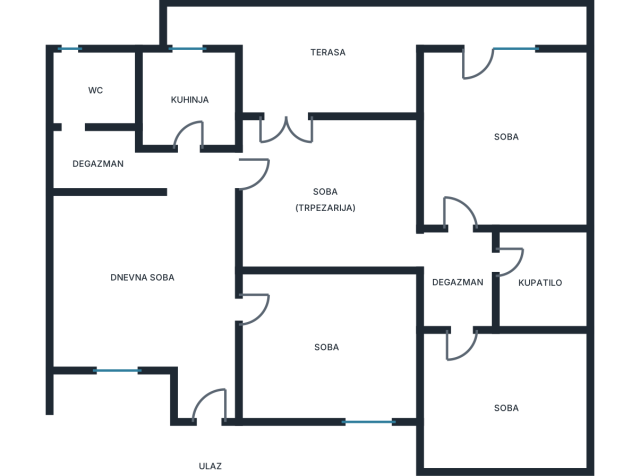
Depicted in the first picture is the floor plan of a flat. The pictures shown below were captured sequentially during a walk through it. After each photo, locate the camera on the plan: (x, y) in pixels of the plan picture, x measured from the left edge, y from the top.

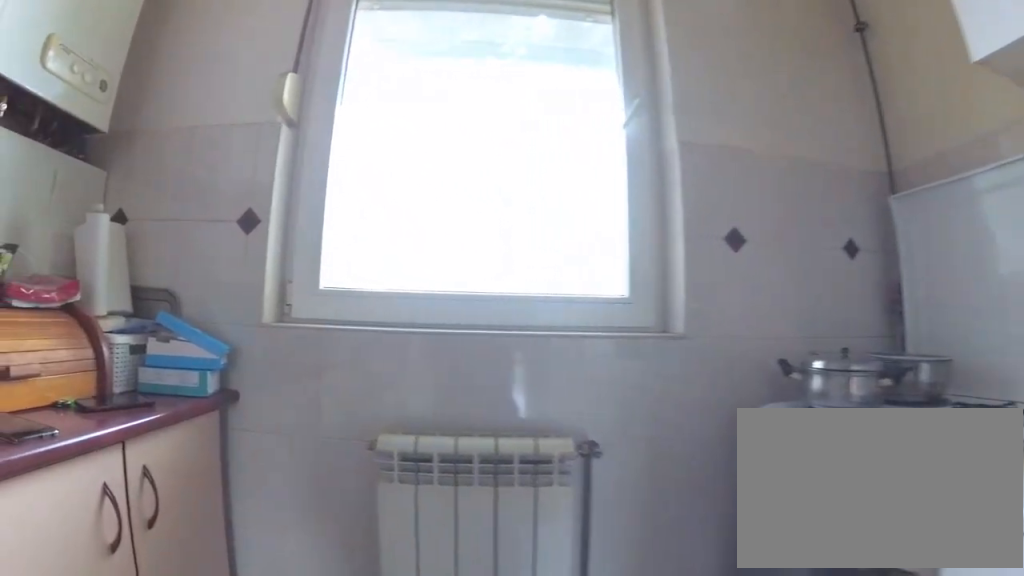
(189, 114)
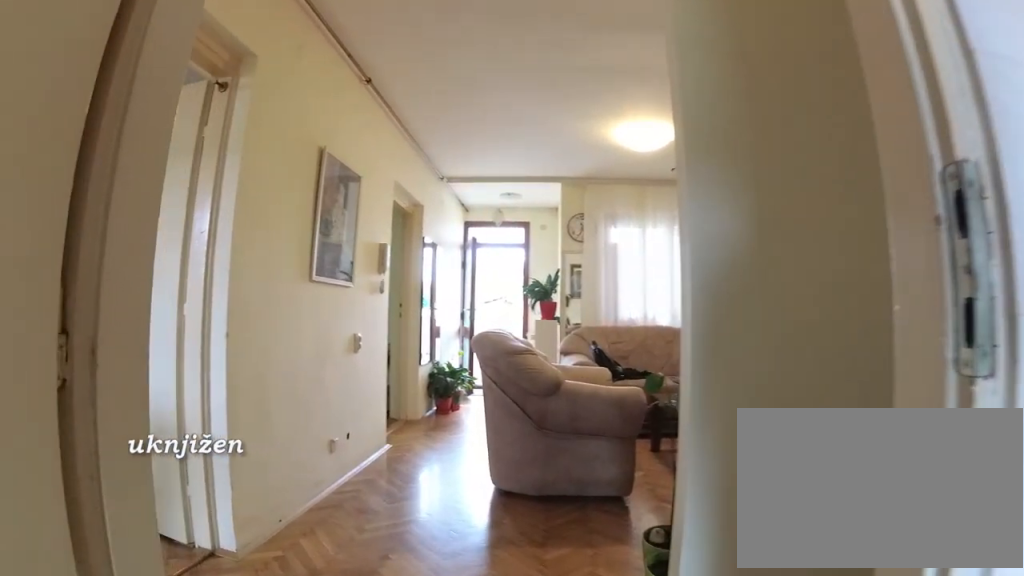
(181, 102)
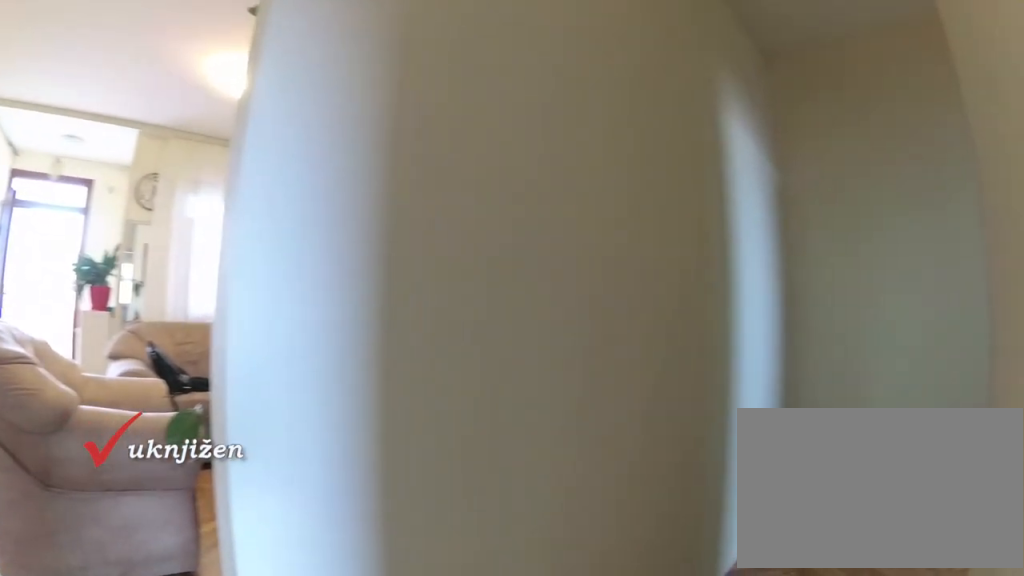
(197, 158)
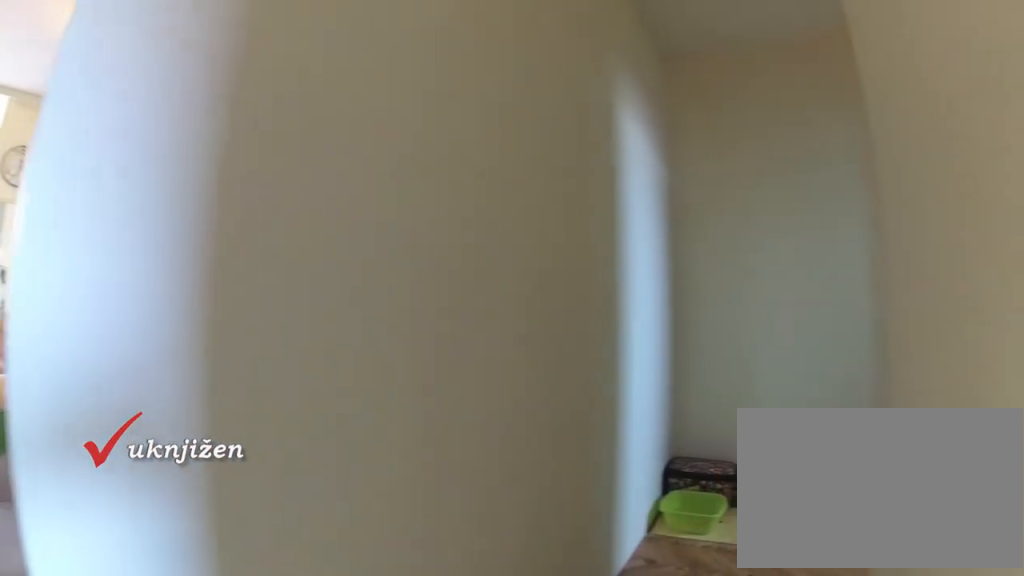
(198, 168)
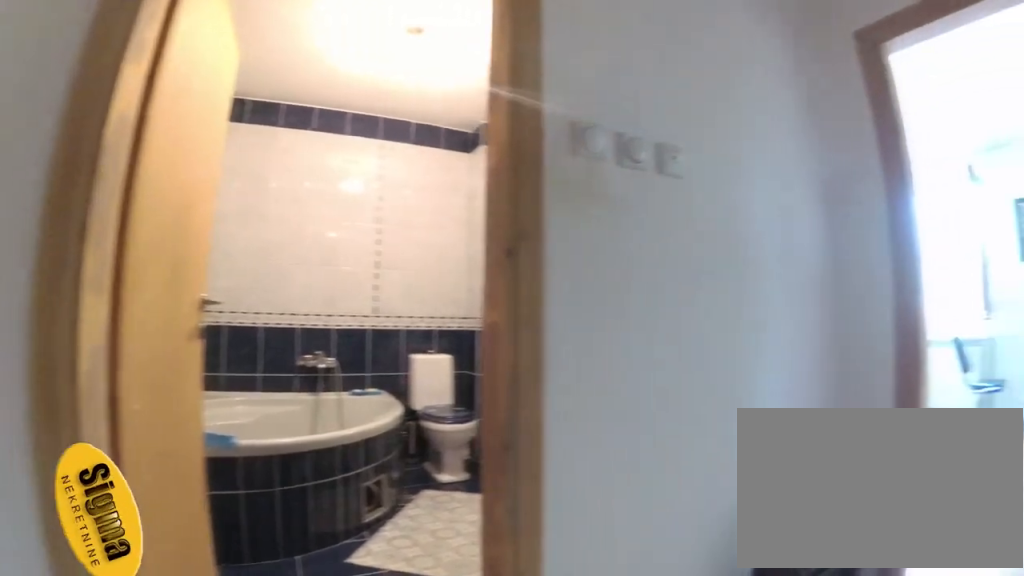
(426, 253)
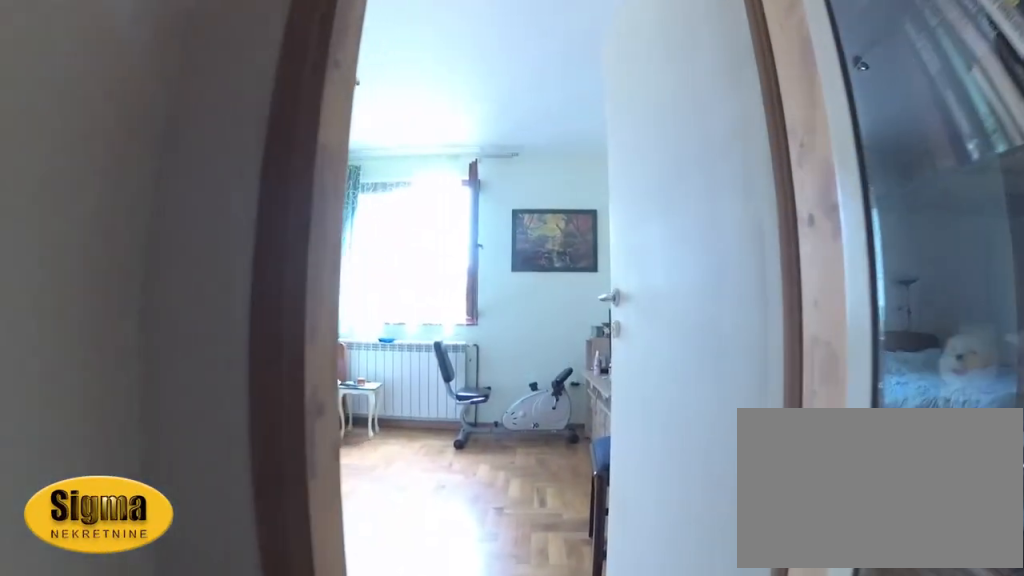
(460, 281)
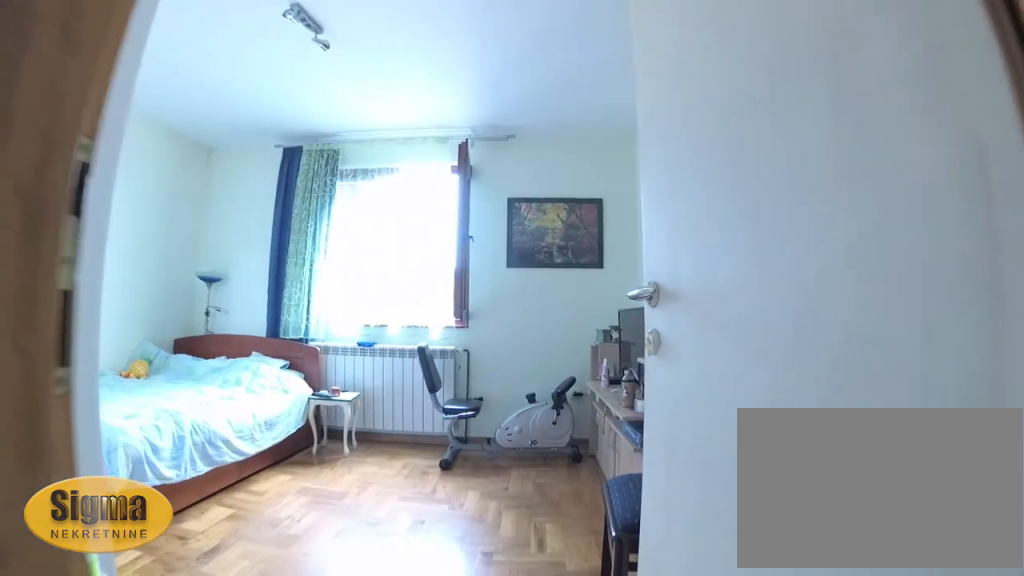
(460, 293)
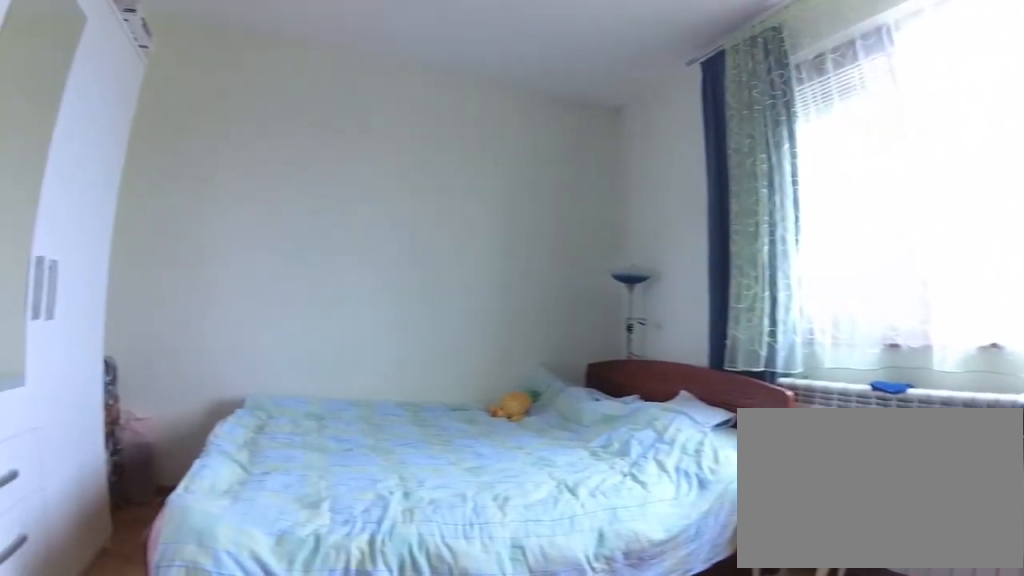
(439, 395)
